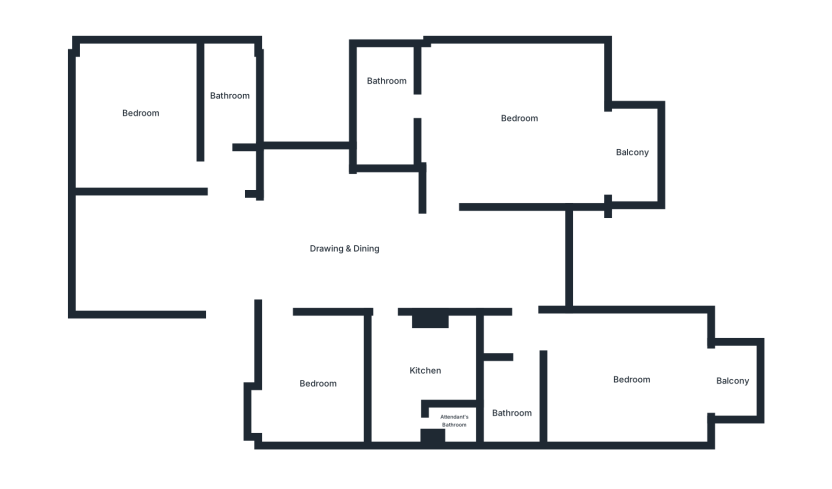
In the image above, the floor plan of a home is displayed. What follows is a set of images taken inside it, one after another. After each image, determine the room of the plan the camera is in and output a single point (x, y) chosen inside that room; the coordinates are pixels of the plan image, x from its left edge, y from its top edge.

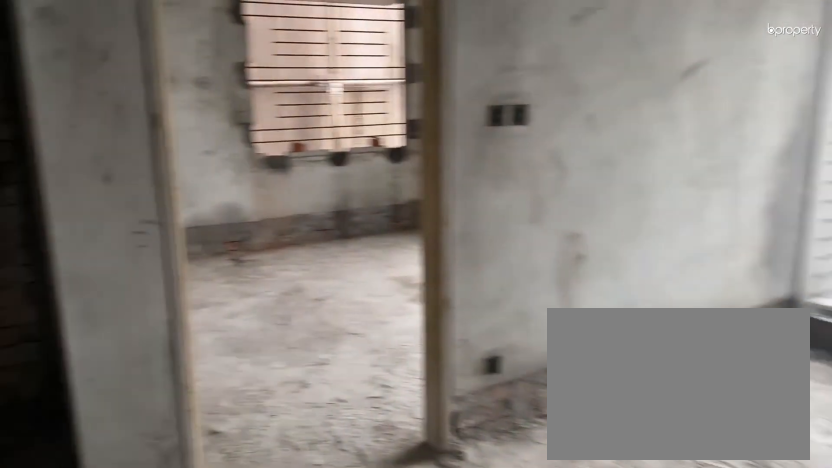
(485, 260)
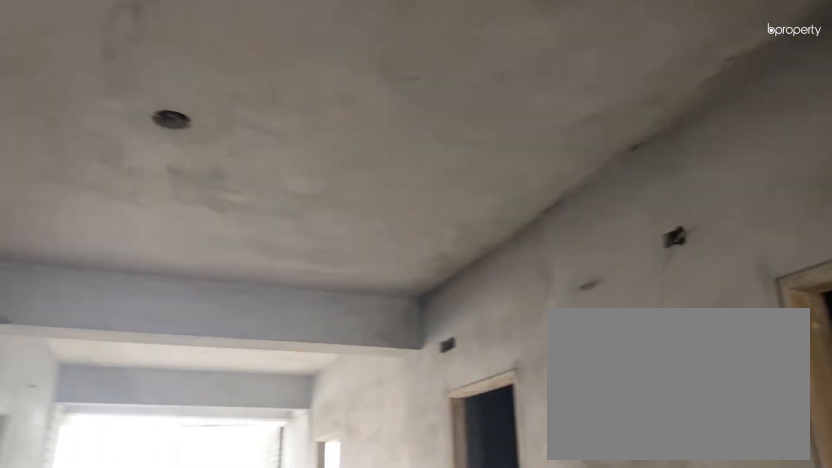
(202, 252)
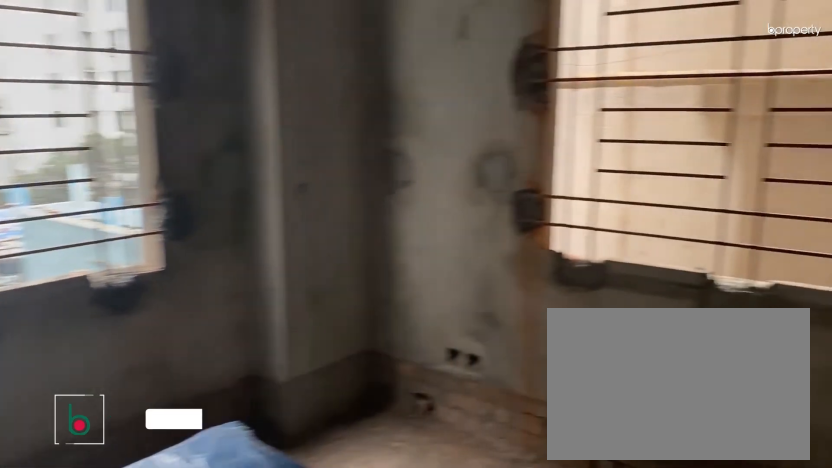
(139, 115)
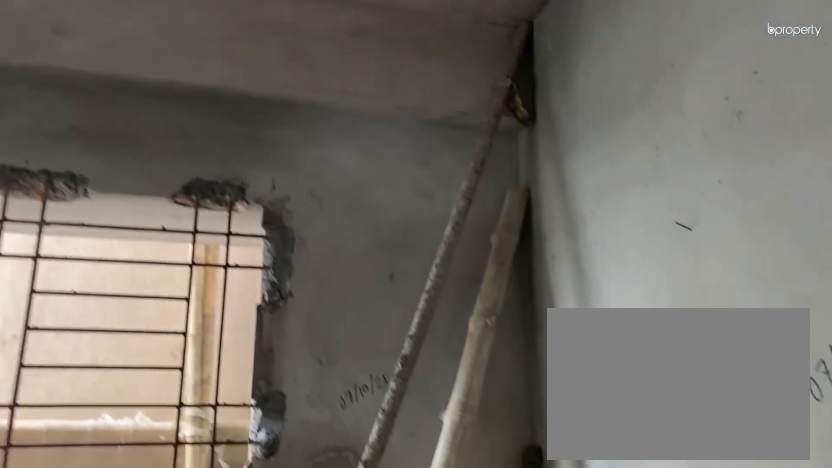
(139, 115)
